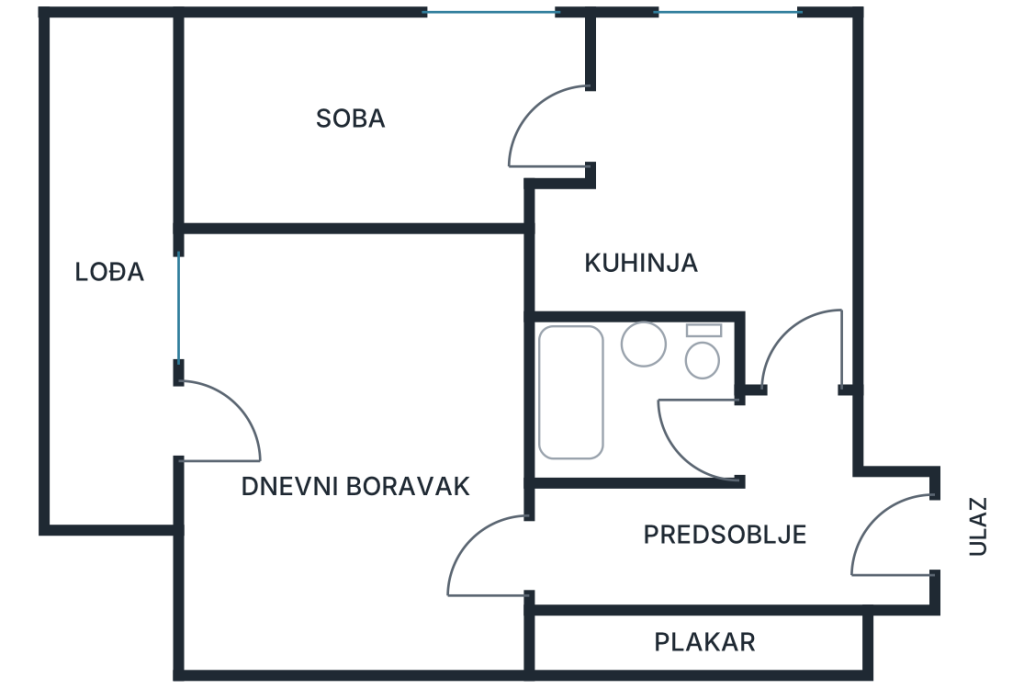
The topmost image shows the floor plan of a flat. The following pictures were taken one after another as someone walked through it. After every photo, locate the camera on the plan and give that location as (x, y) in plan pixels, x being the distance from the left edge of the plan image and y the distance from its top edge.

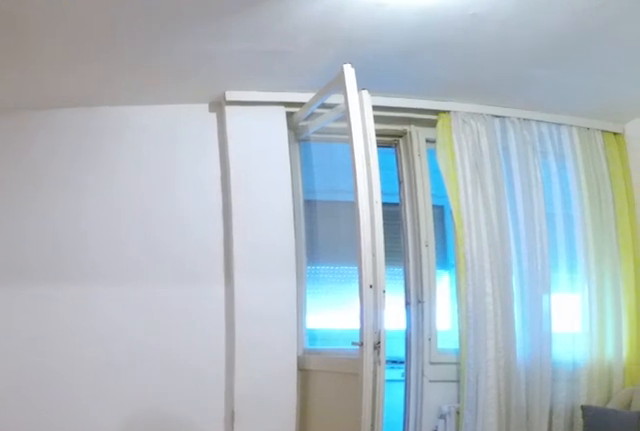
(529, 542)
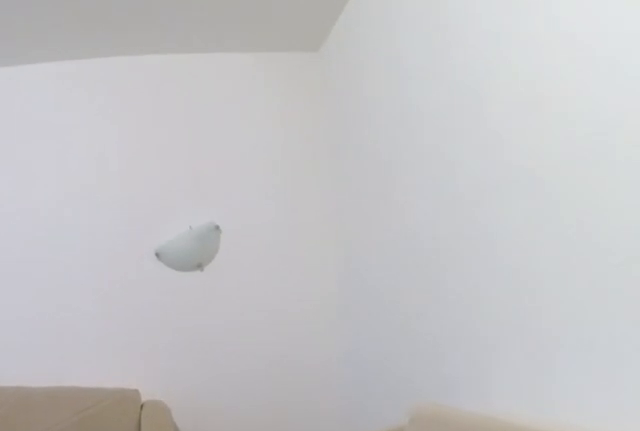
(502, 446)
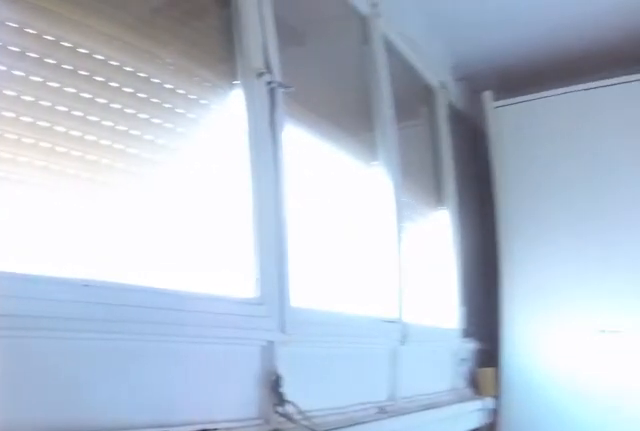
(134, 460)
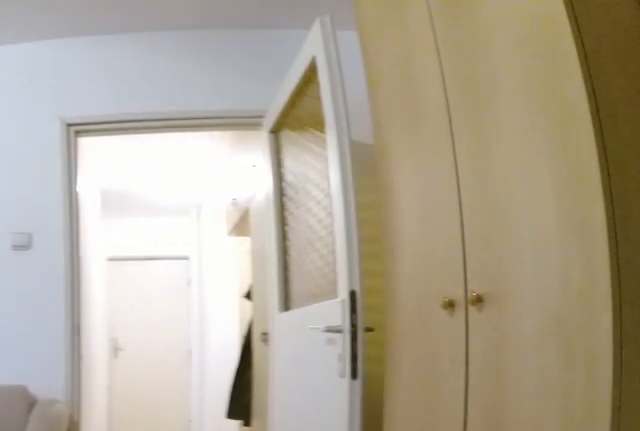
(238, 520)
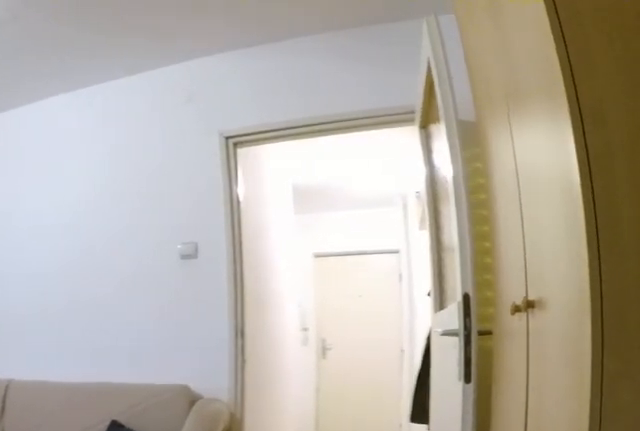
(226, 572)
